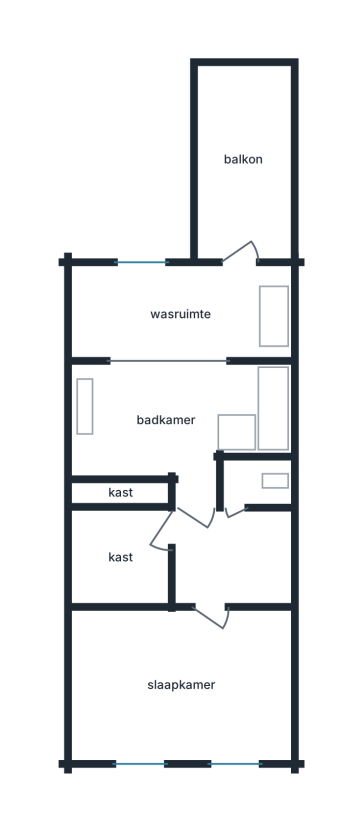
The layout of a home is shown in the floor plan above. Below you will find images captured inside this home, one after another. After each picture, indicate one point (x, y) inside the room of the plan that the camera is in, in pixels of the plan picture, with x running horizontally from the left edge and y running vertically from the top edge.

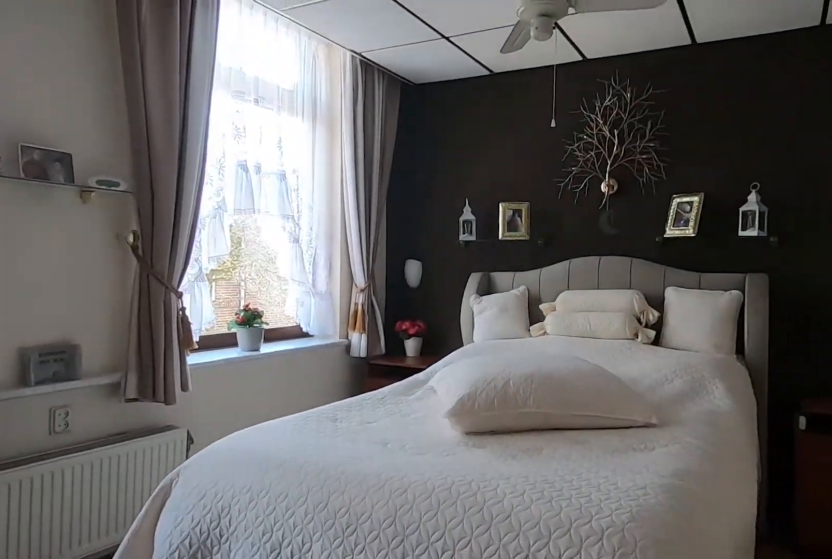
(179, 688)
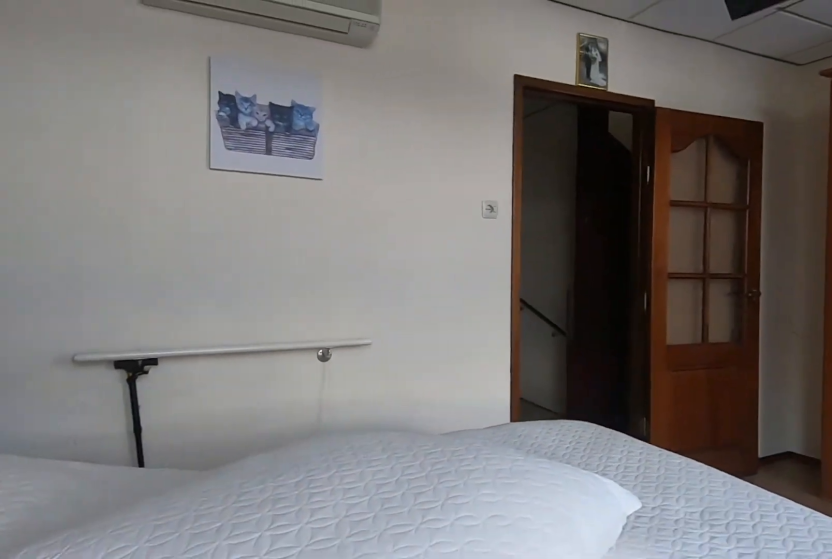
(179, 688)
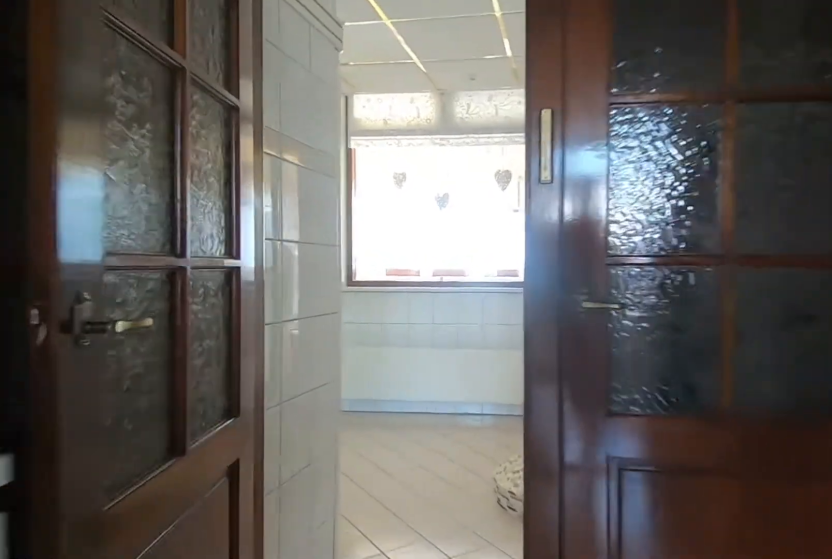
(215, 541)
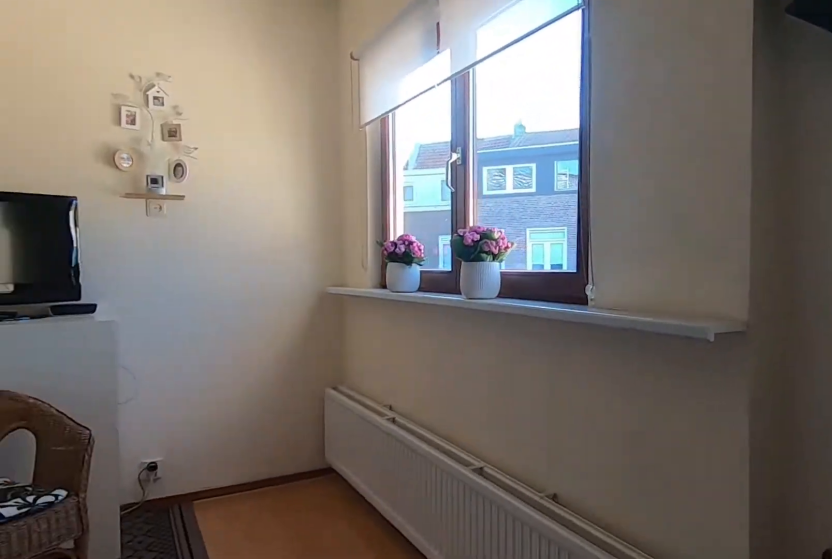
(156, 312)
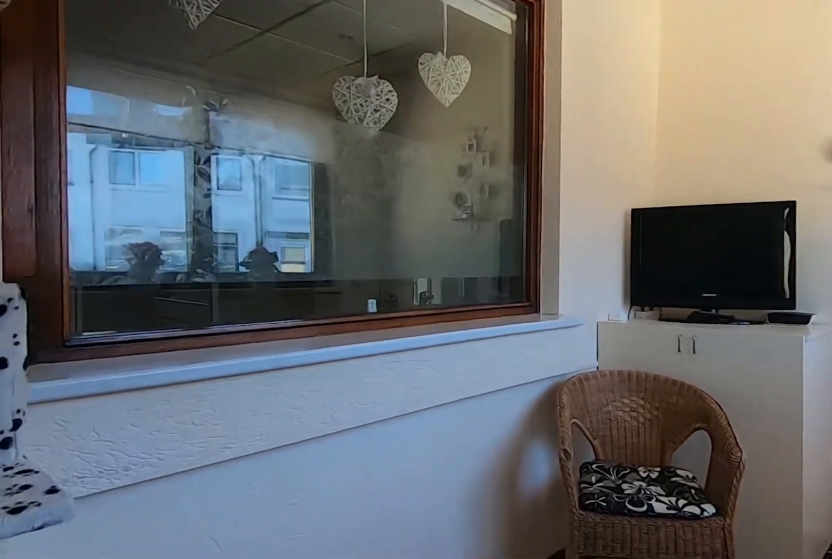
(156, 312)
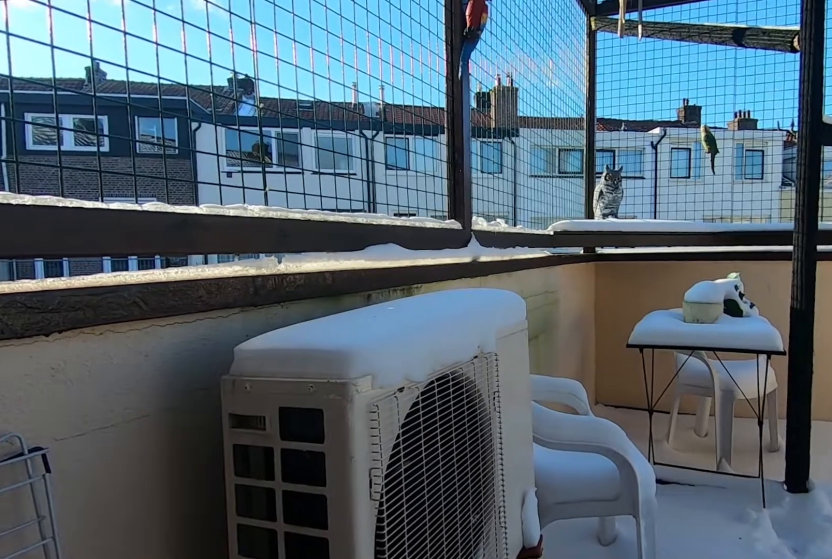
(242, 159)
